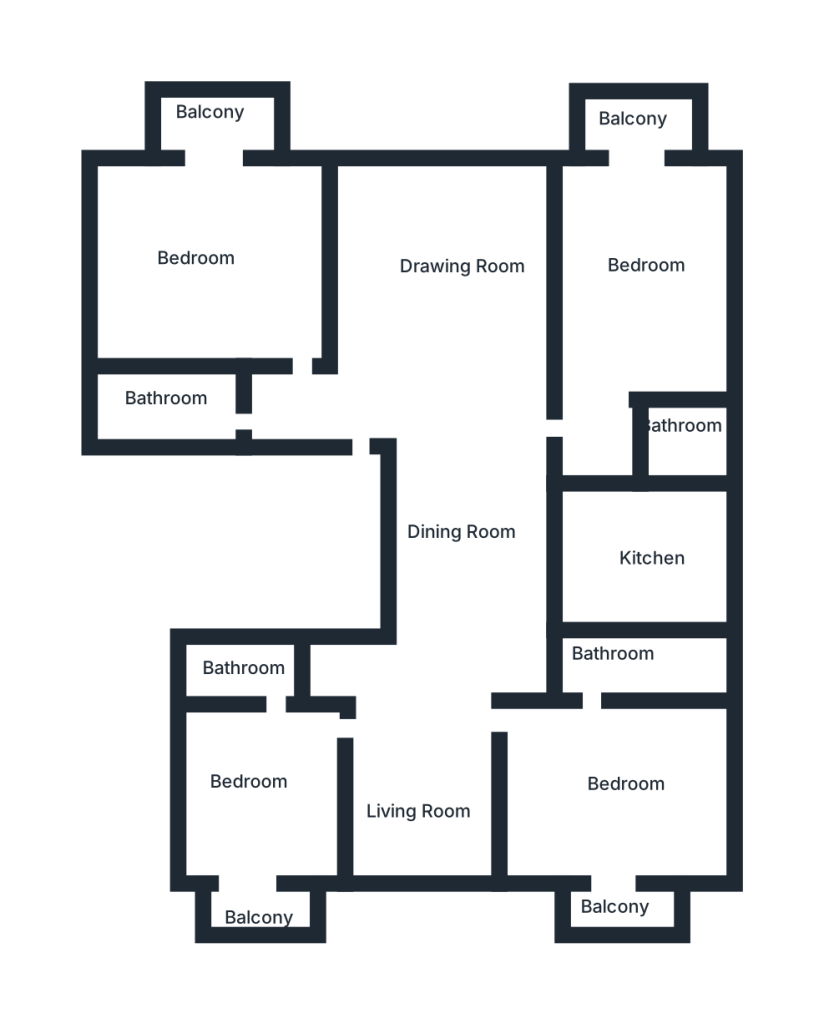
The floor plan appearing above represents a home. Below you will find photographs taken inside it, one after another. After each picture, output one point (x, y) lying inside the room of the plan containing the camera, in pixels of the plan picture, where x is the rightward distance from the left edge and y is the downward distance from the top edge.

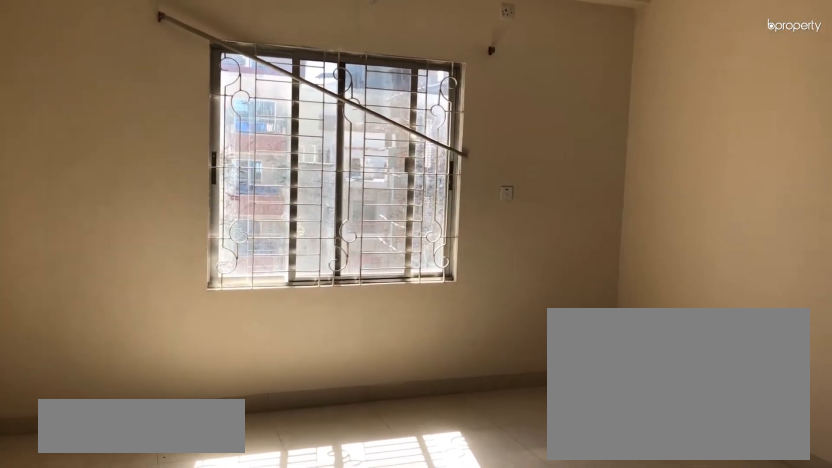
(467, 398)
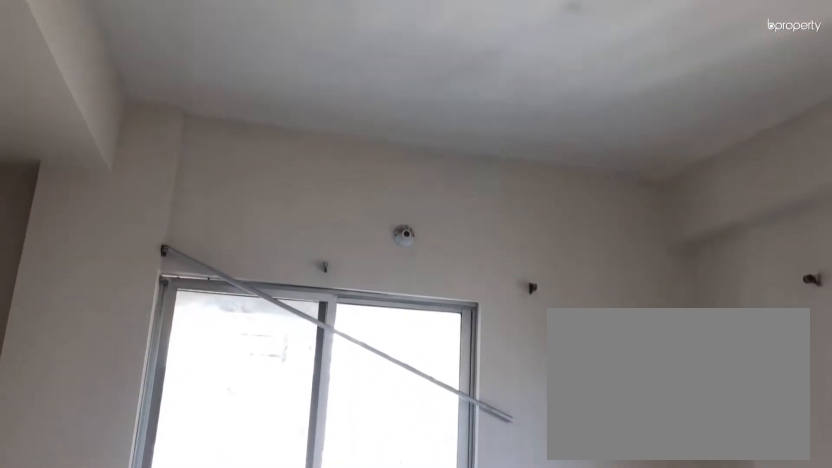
(268, 800)
